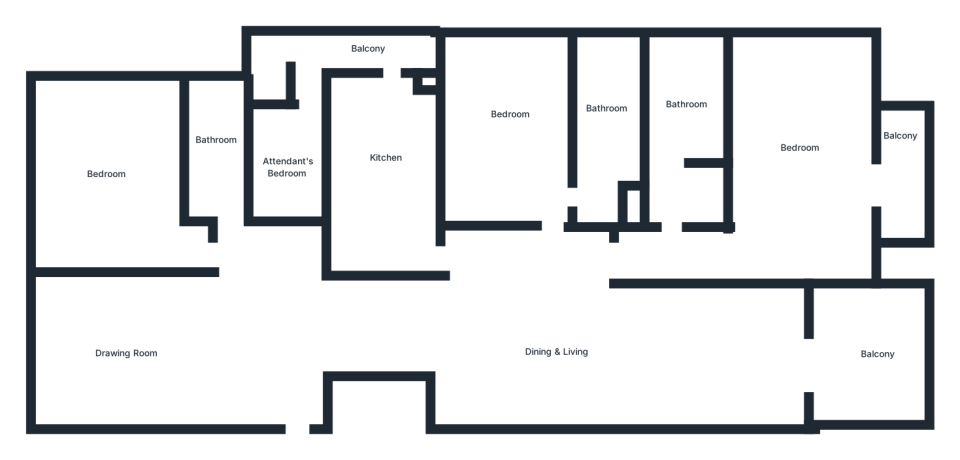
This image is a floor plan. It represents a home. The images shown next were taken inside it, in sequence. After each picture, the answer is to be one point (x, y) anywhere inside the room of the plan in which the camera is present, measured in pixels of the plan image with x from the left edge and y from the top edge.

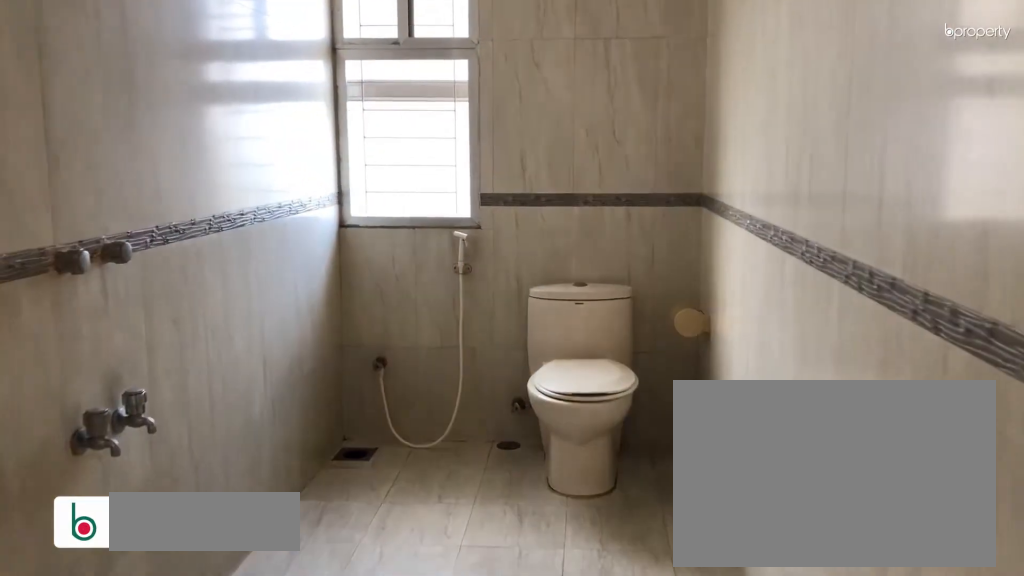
(211, 143)
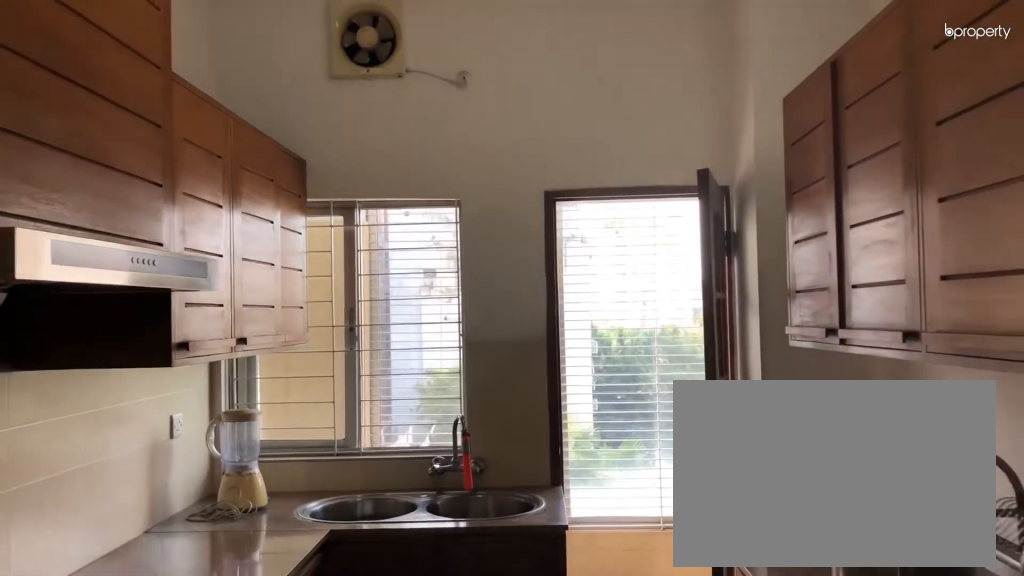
(376, 174)
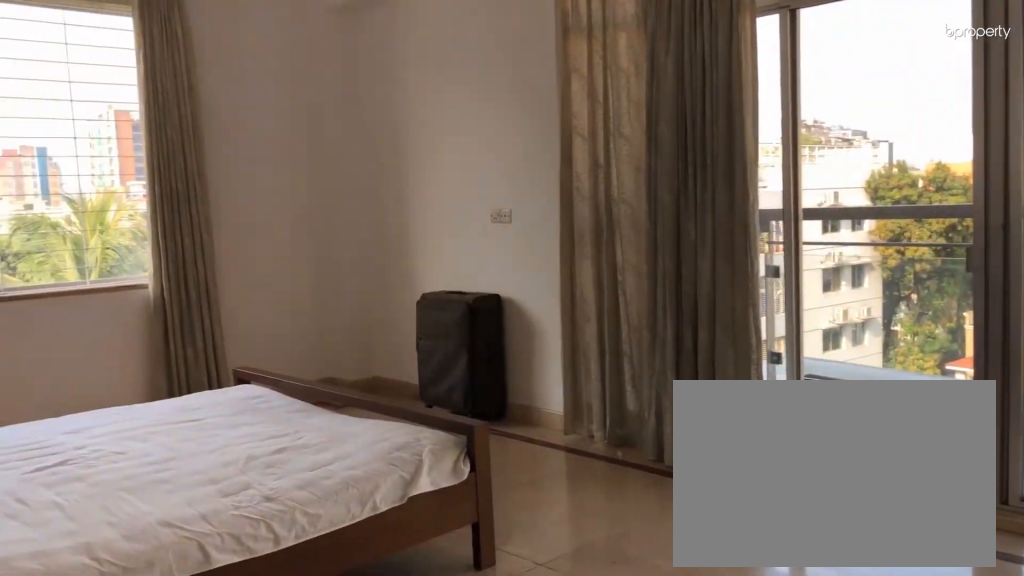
(802, 137)
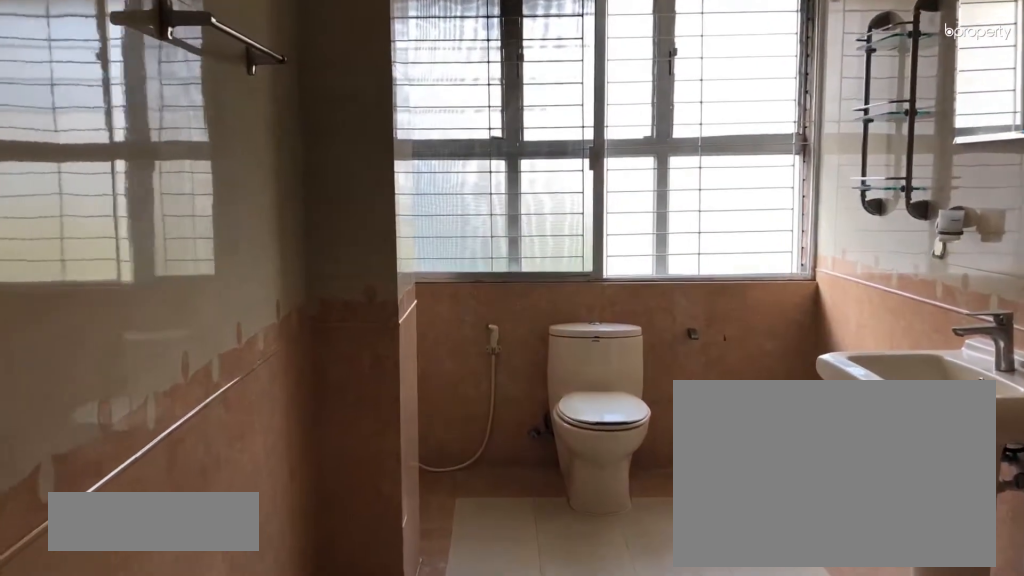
(686, 100)
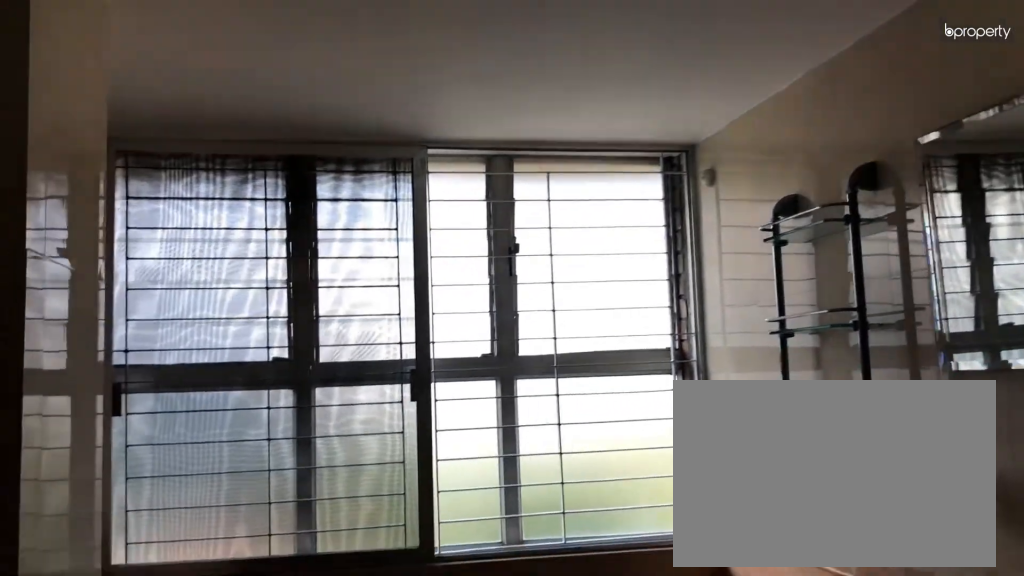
(686, 100)
